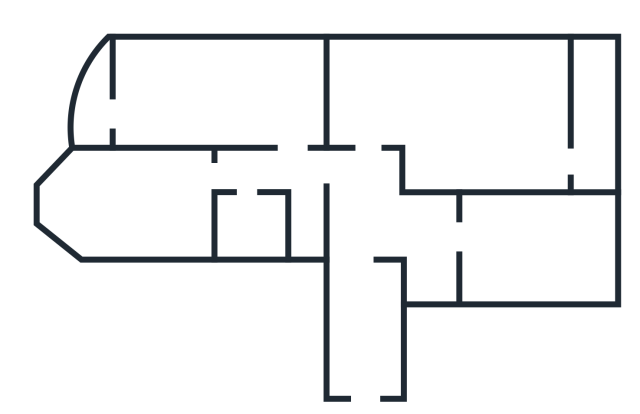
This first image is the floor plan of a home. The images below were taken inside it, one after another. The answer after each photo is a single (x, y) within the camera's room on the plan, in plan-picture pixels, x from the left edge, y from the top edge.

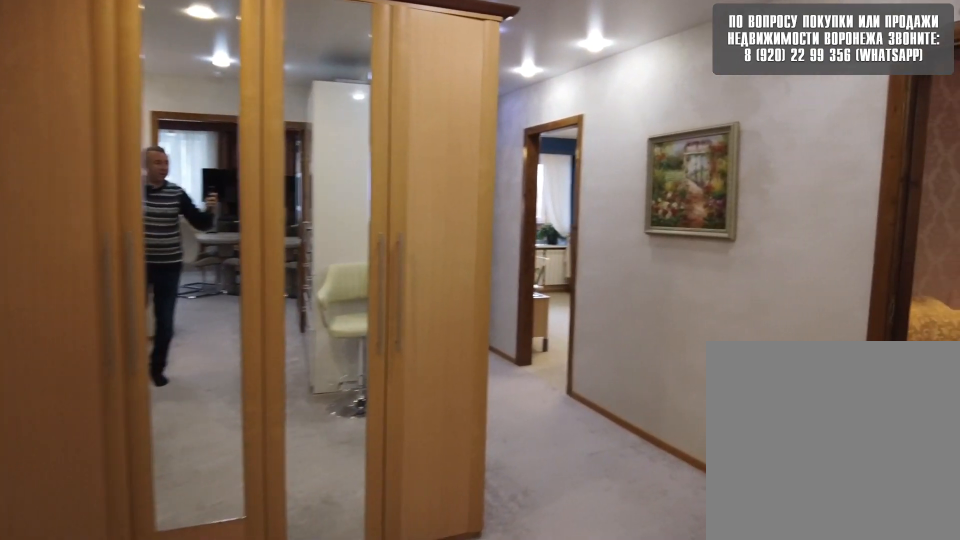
(376, 228)
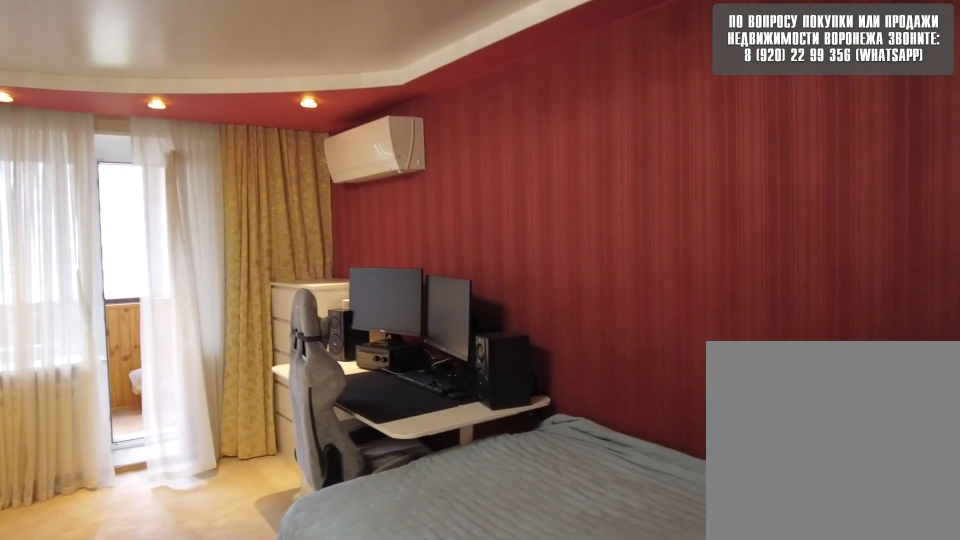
(416, 103)
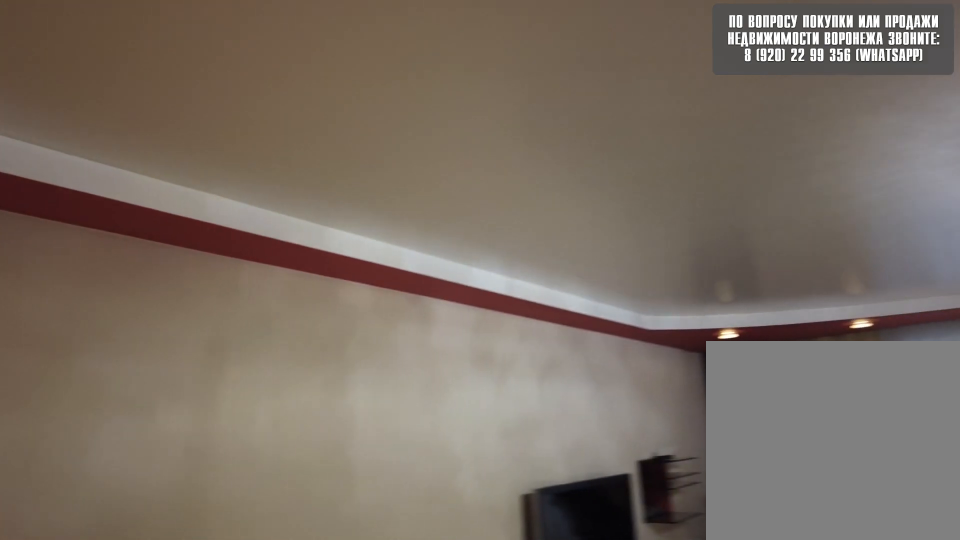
(416, 103)
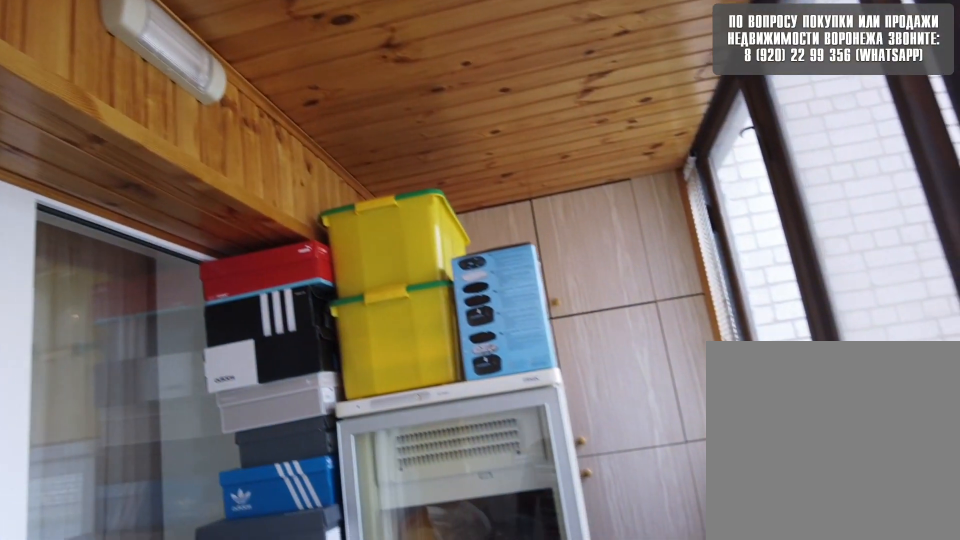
(607, 155)
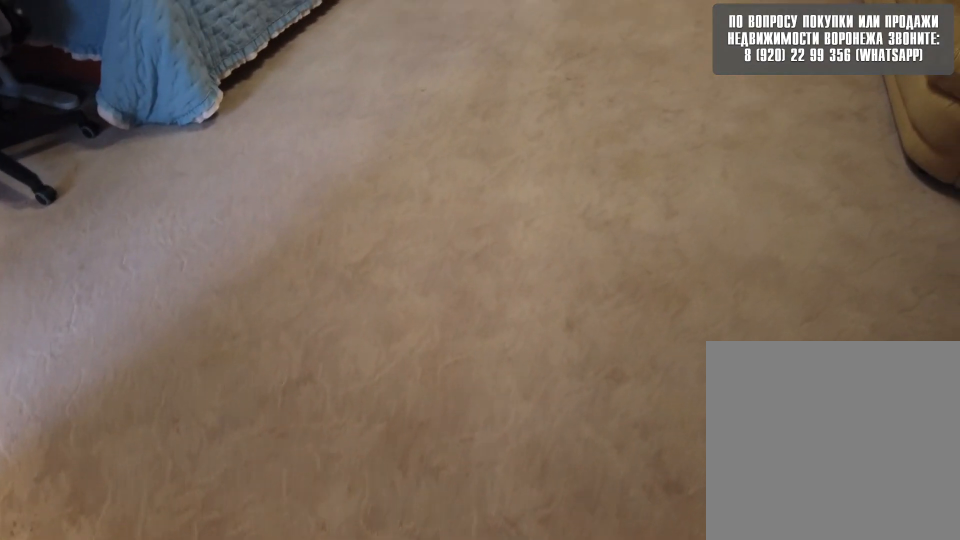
(505, 151)
